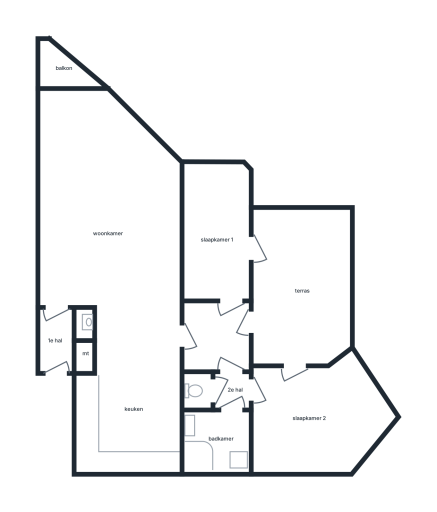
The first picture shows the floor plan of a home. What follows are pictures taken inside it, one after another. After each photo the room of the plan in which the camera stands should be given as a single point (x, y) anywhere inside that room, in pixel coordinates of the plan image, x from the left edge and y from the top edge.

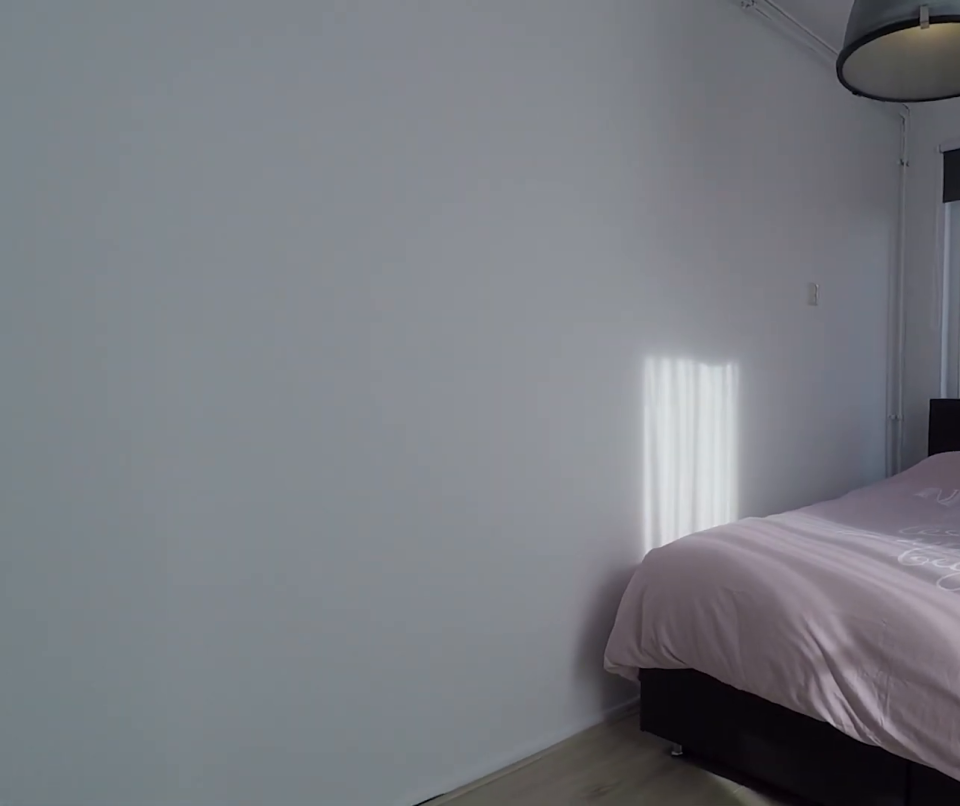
(215, 233)
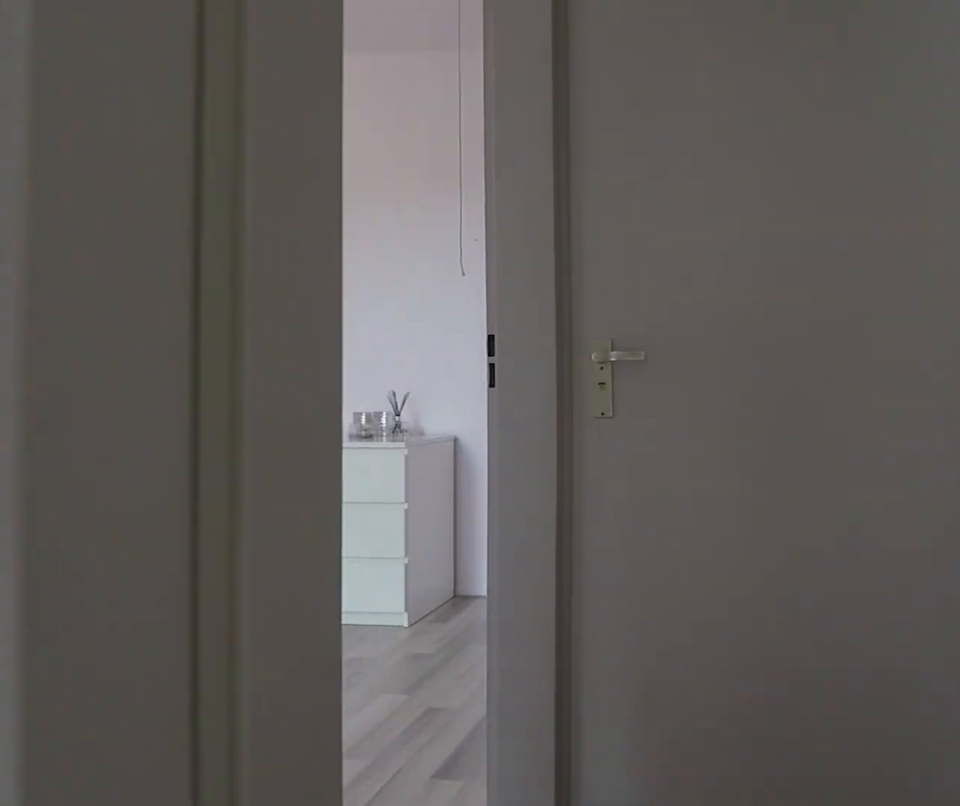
(219, 348)
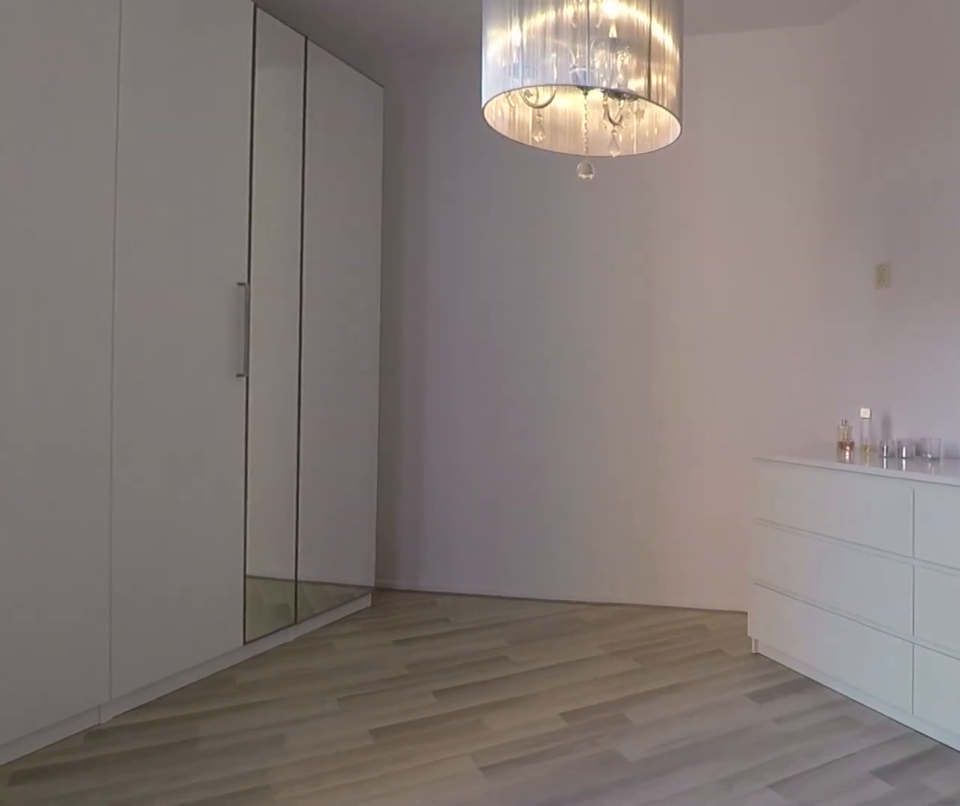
(316, 417)
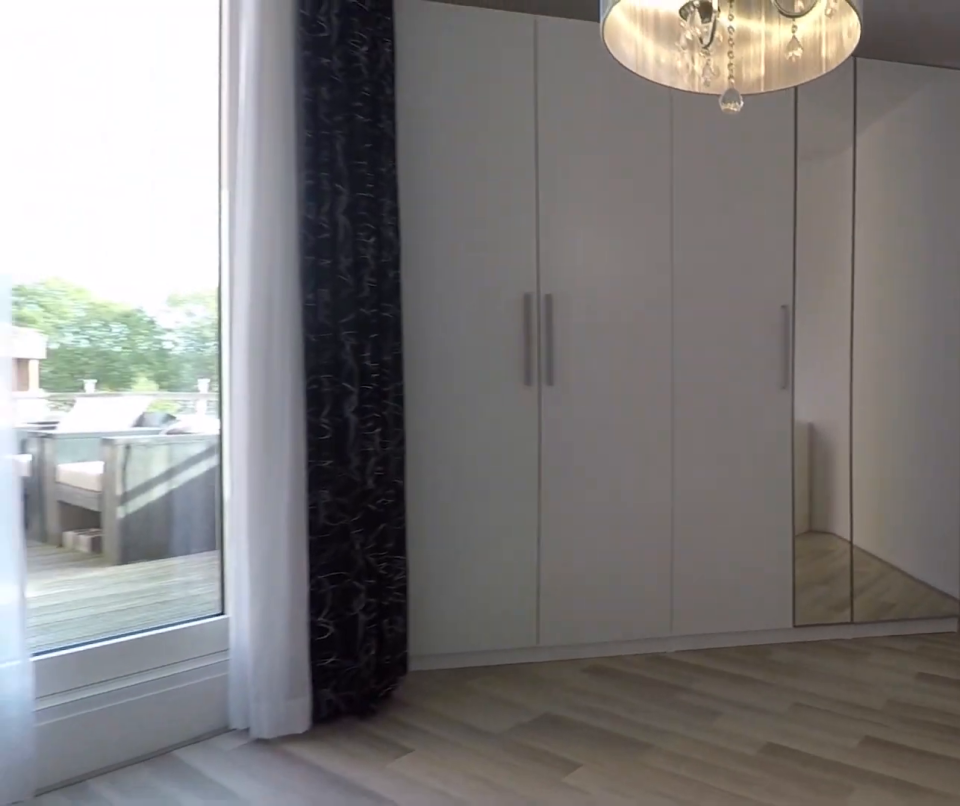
(316, 417)
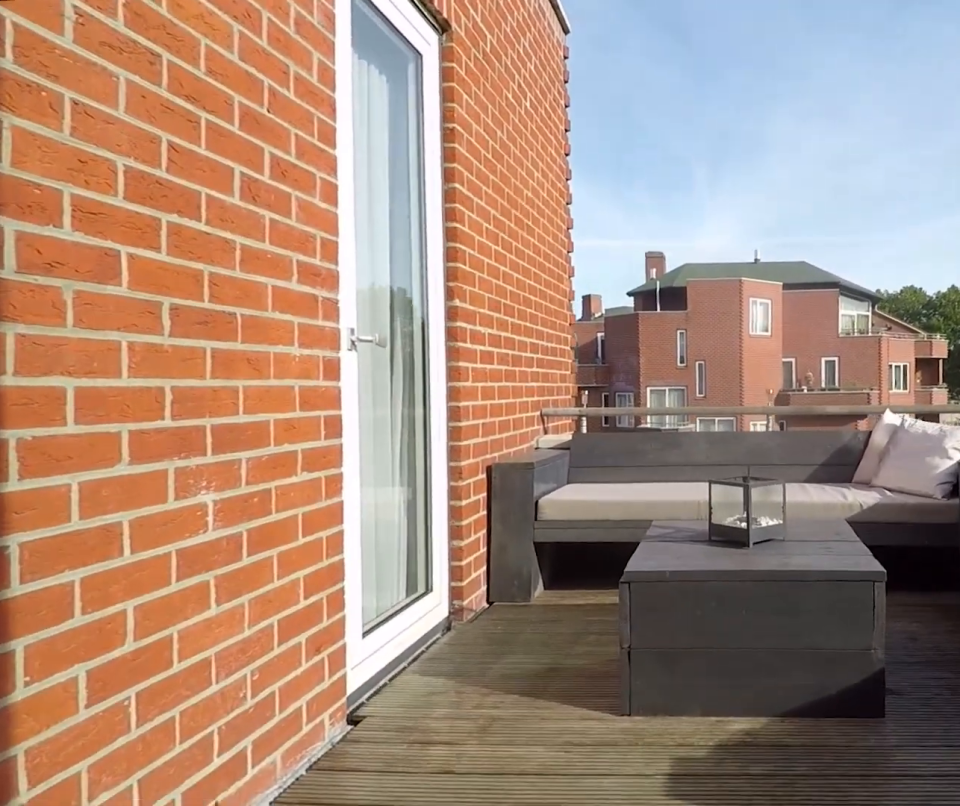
(301, 284)
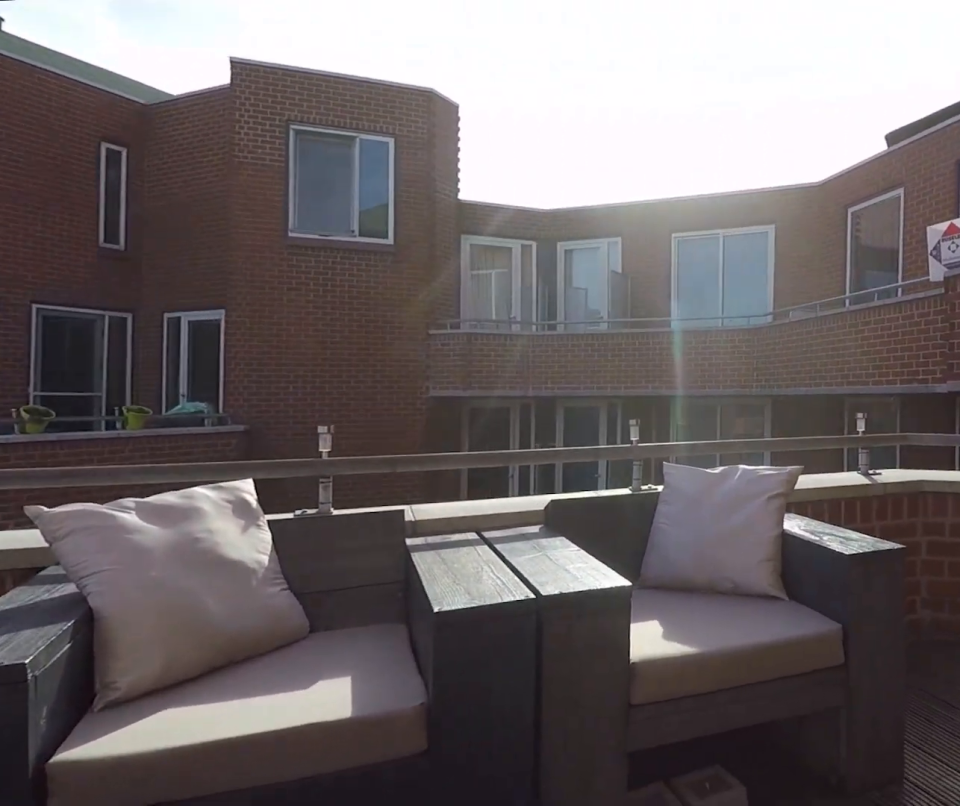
(301, 284)
